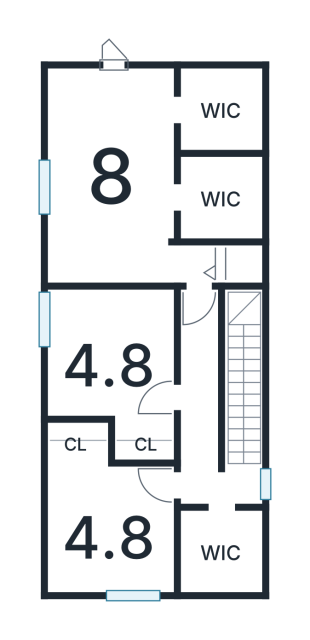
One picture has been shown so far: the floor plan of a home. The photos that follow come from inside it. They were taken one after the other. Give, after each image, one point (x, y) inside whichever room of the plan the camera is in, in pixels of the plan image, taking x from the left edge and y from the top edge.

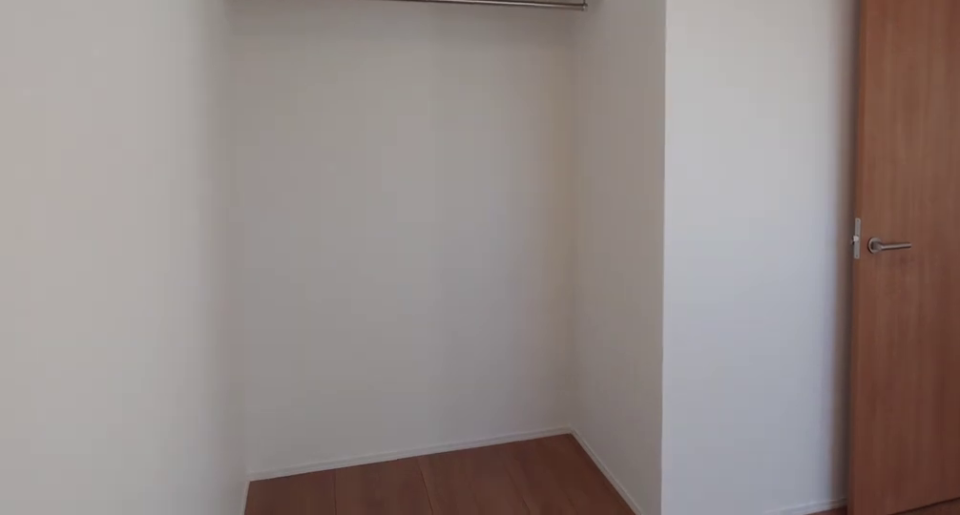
(107, 548)
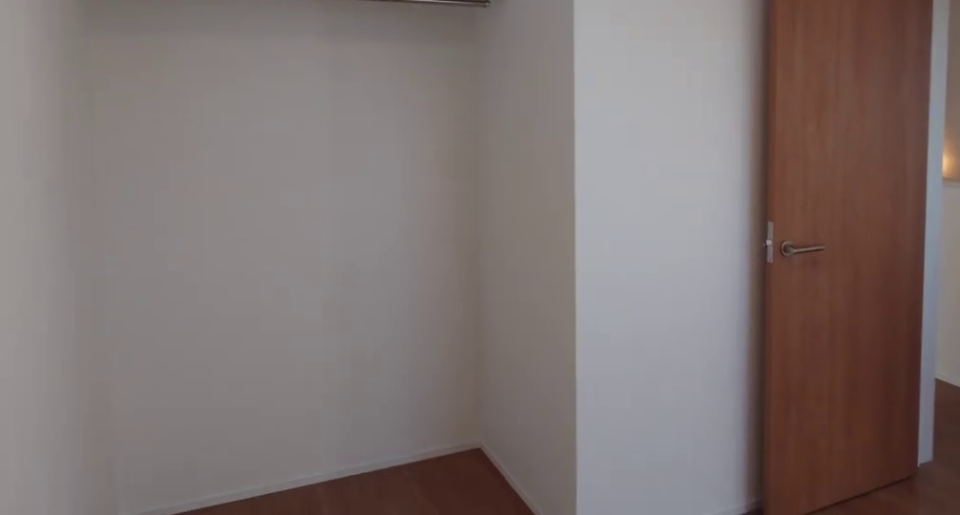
(107, 548)
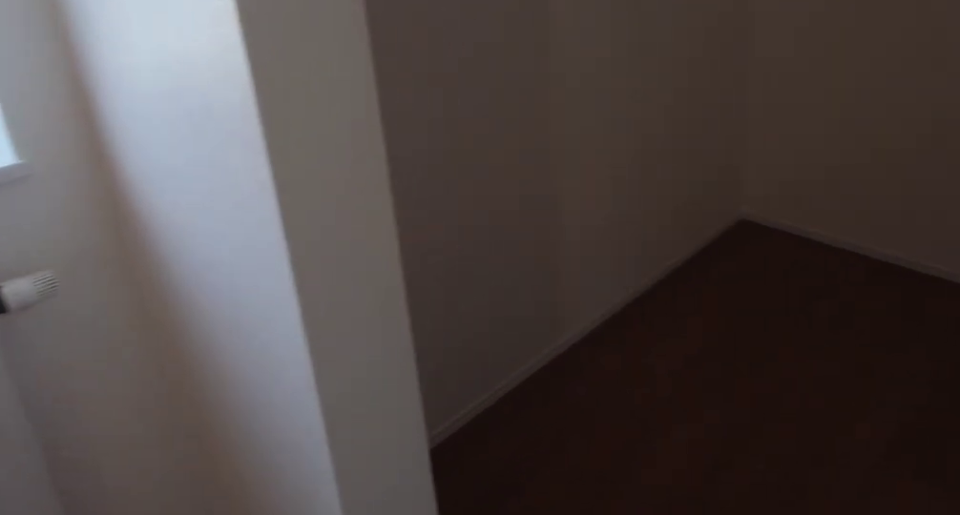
(217, 564)
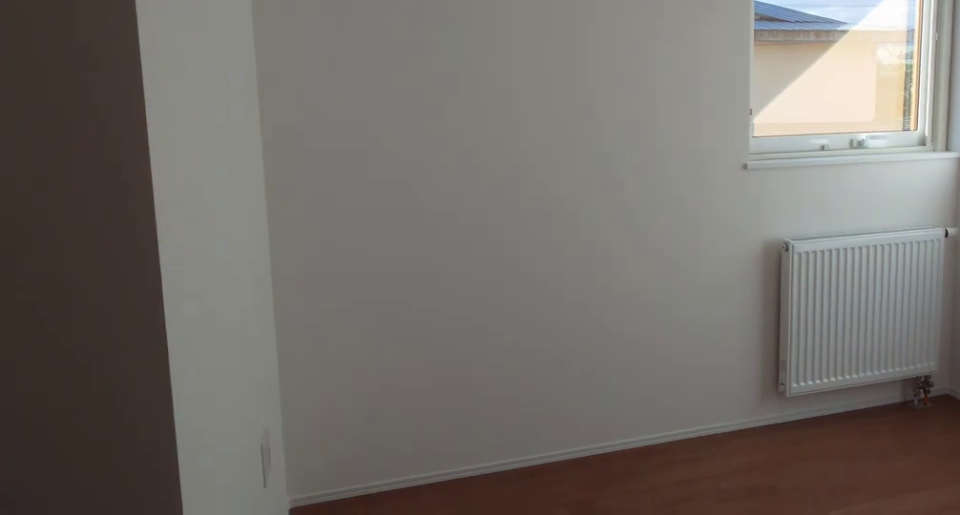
(114, 358)
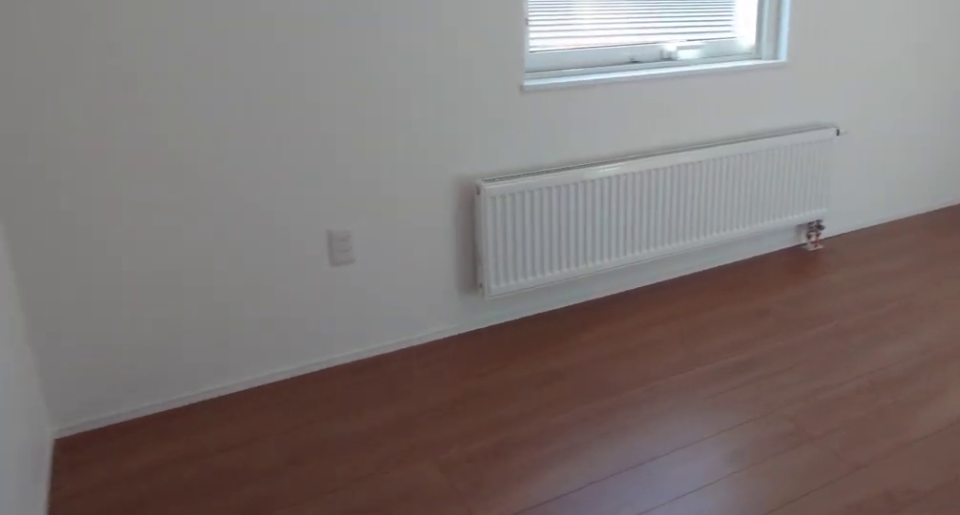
(107, 191)
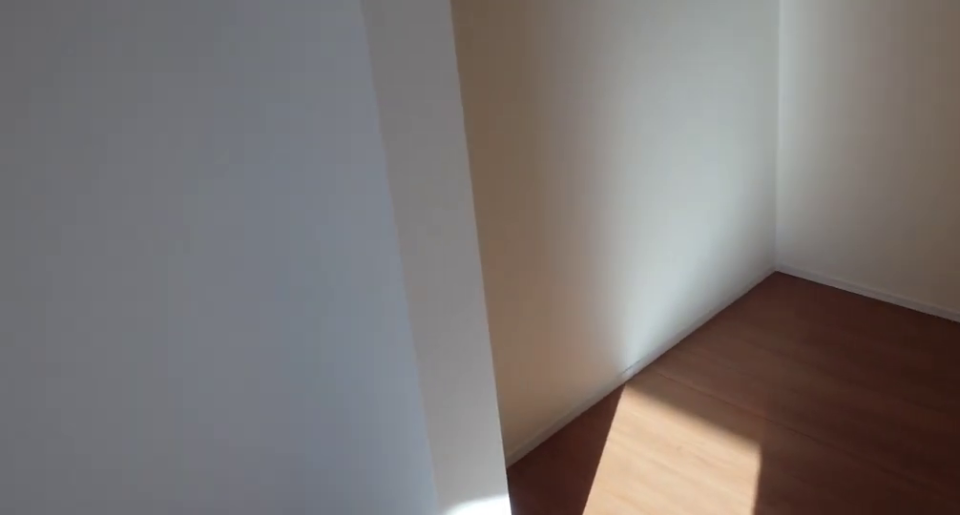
(223, 208)
